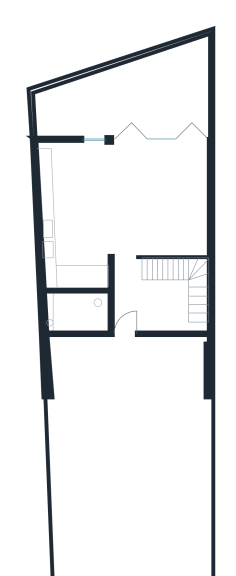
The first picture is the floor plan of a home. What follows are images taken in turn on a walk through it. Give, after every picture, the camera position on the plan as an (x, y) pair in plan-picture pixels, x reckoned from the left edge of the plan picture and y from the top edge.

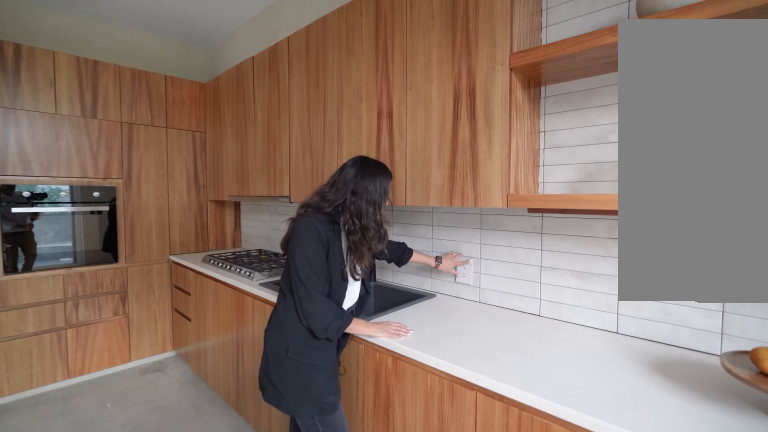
(69, 179)
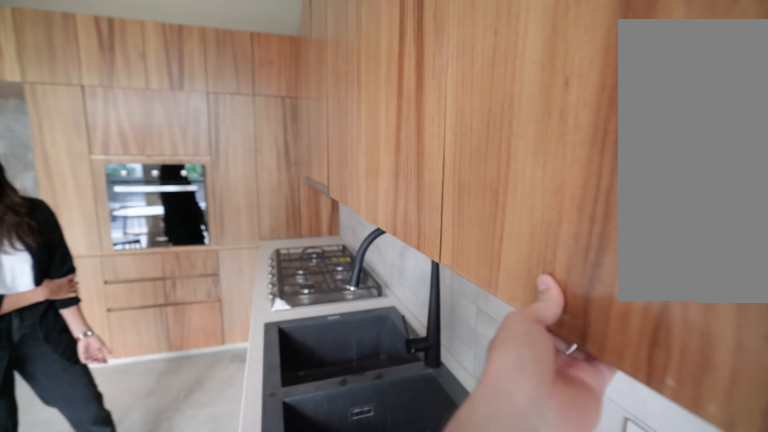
(65, 208)
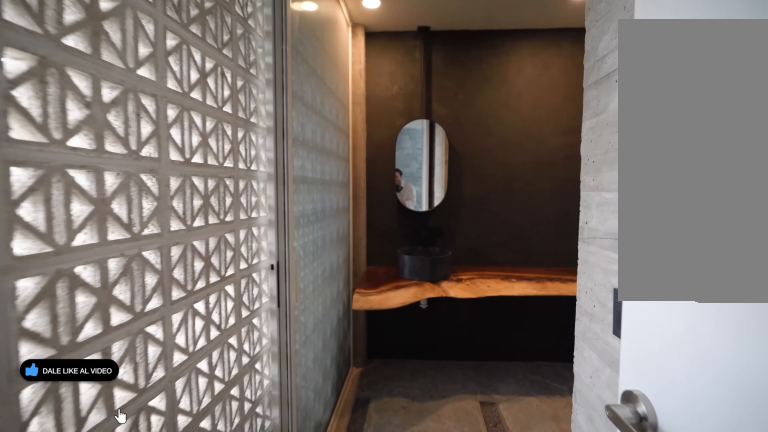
(99, 321)
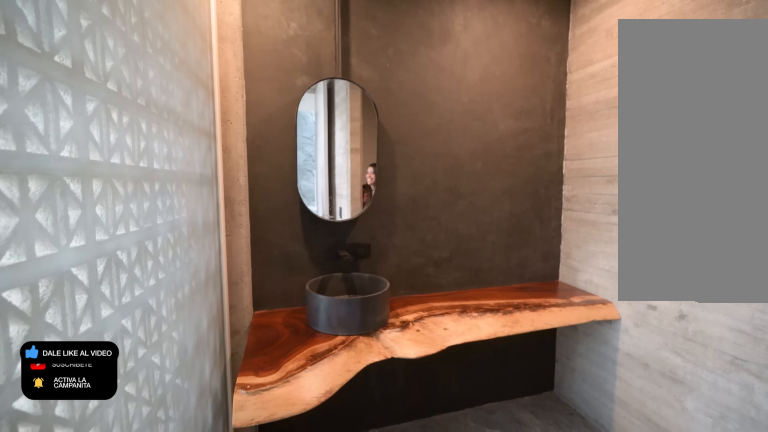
(66, 320)
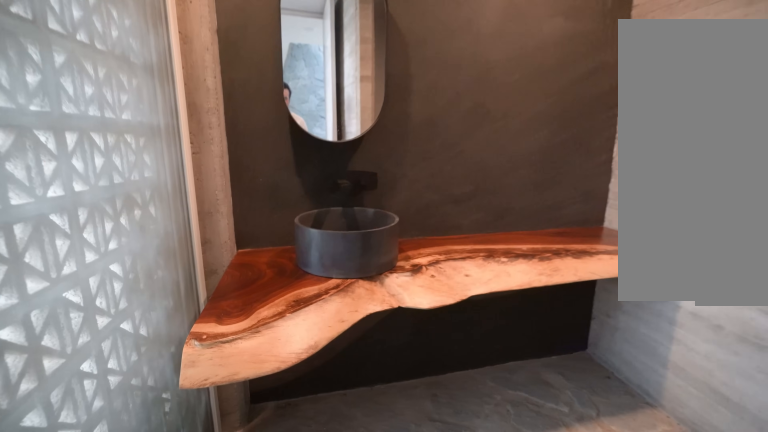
(66, 320)
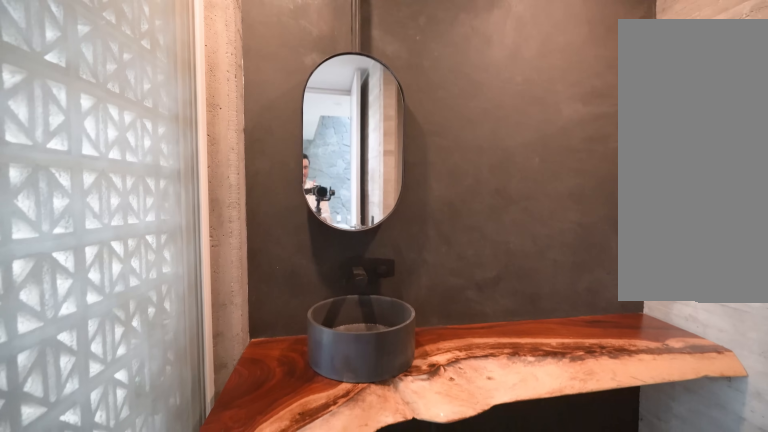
(66, 321)
